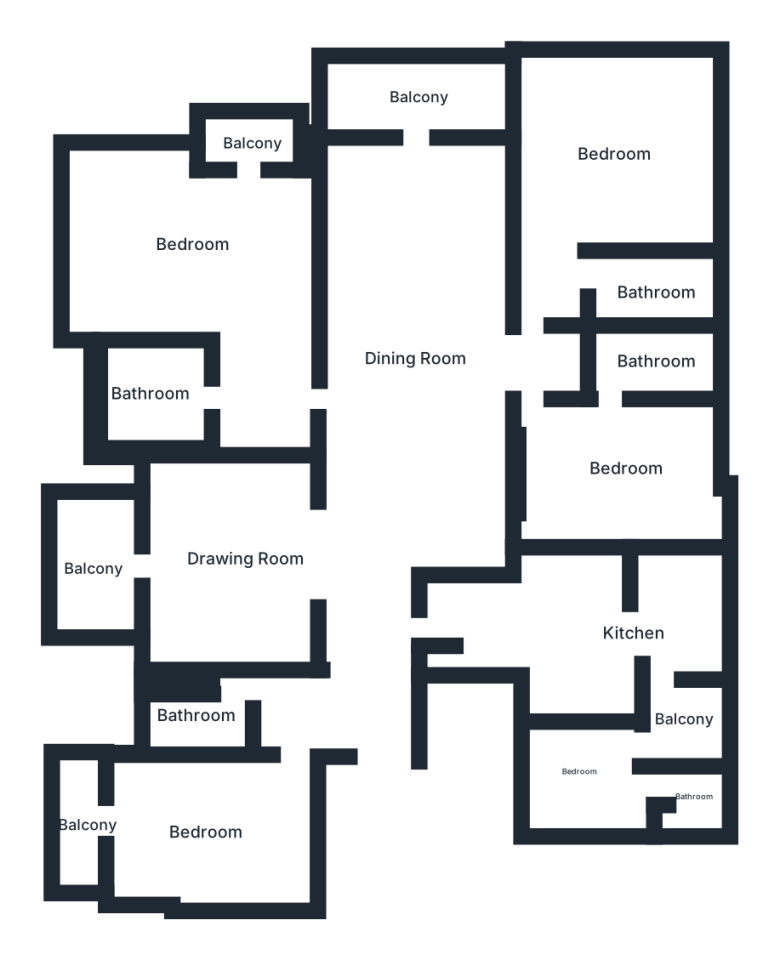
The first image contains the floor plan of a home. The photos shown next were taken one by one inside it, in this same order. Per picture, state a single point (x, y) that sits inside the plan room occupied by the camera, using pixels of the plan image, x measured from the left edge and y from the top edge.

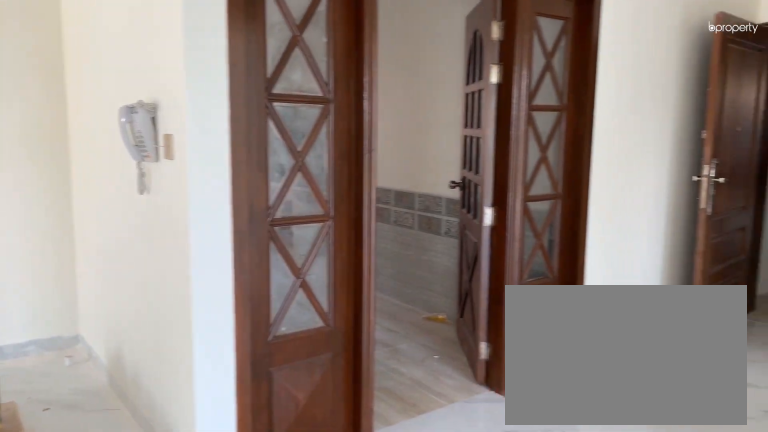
(408, 350)
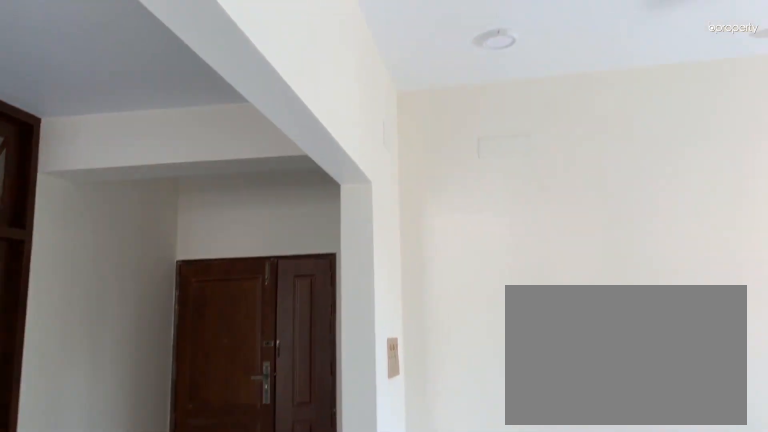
(249, 561)
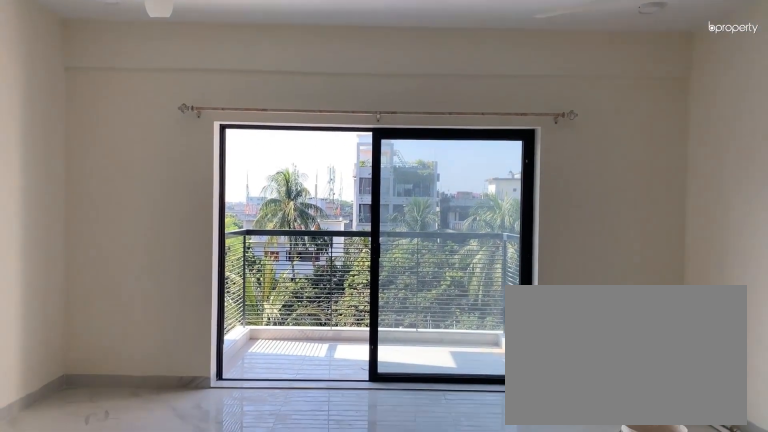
(249, 561)
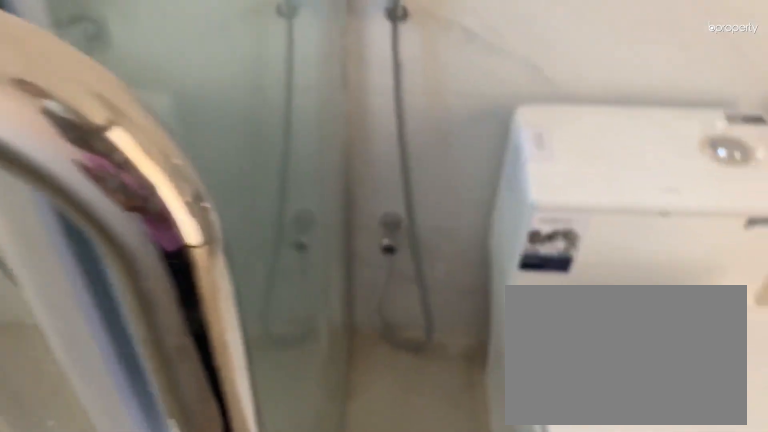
(653, 296)
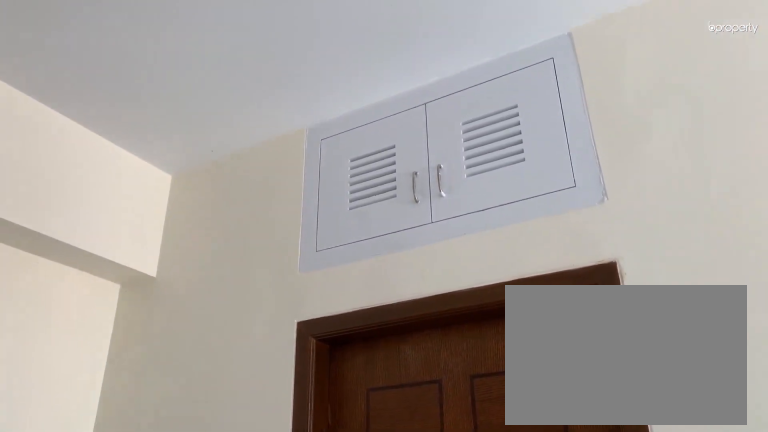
(196, 250)
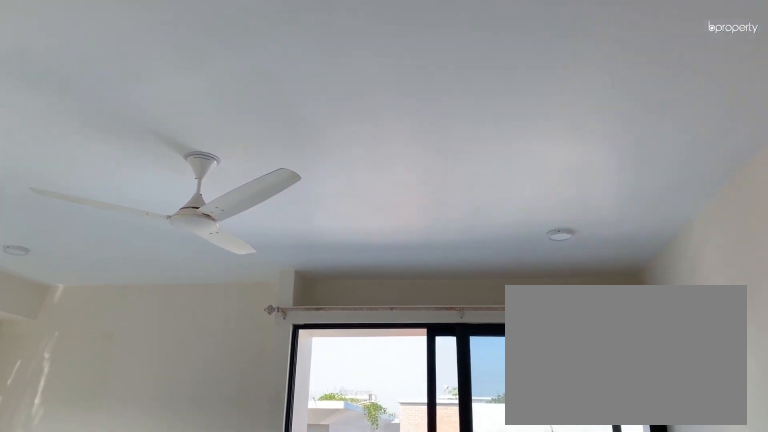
(196, 250)
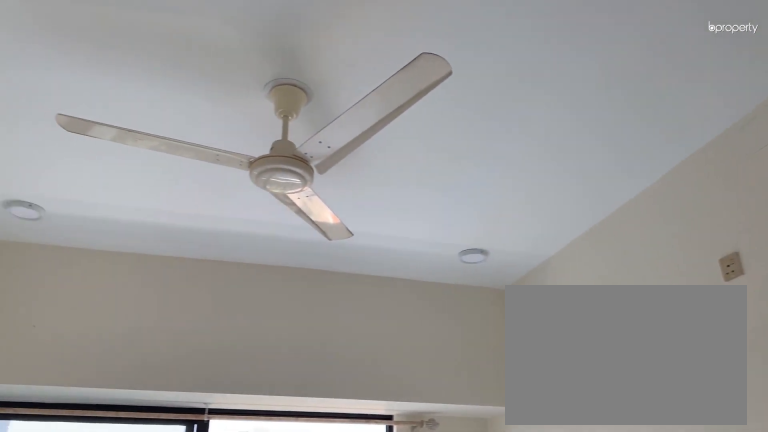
(217, 833)
